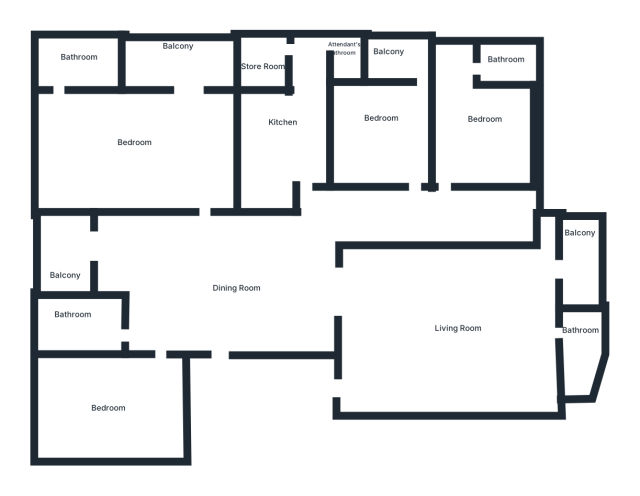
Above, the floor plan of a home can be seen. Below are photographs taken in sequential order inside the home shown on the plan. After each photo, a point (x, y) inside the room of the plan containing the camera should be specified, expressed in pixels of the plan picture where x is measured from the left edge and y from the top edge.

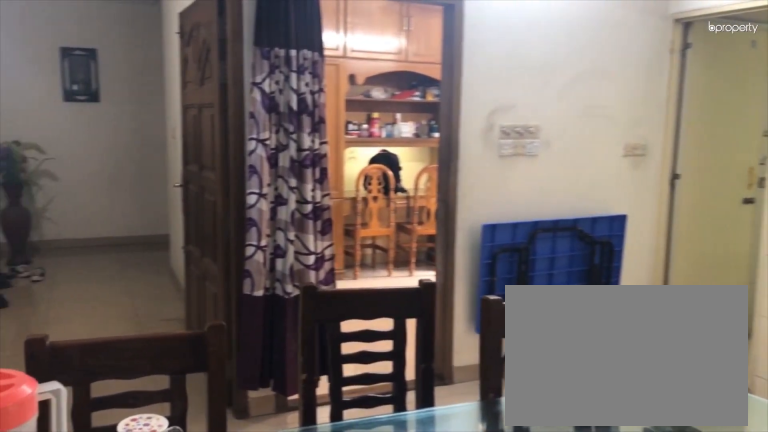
(234, 280)
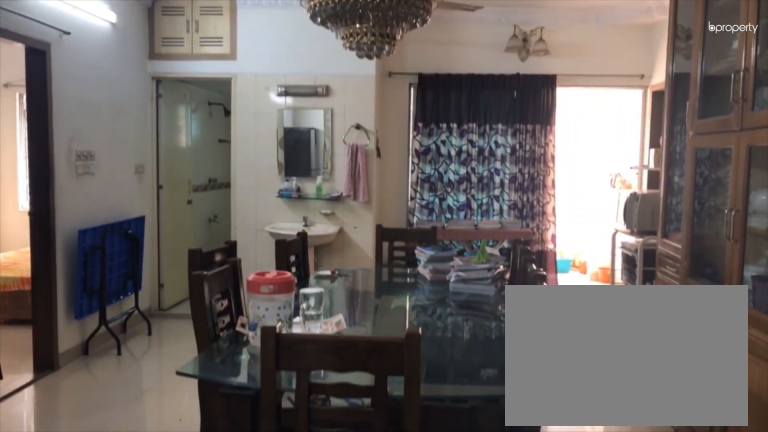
(234, 280)
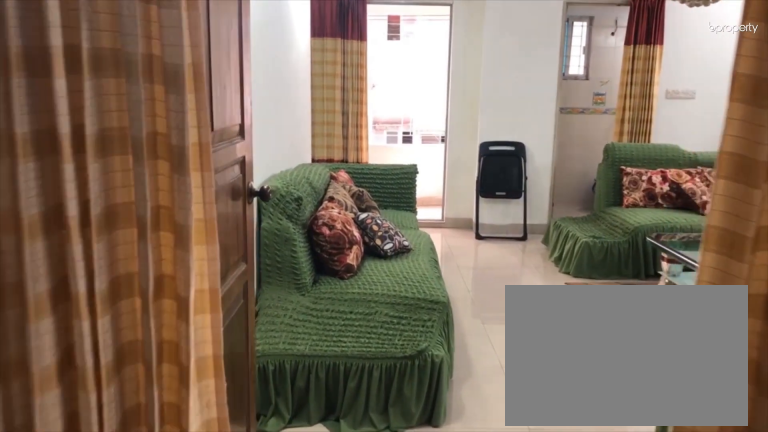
(383, 295)
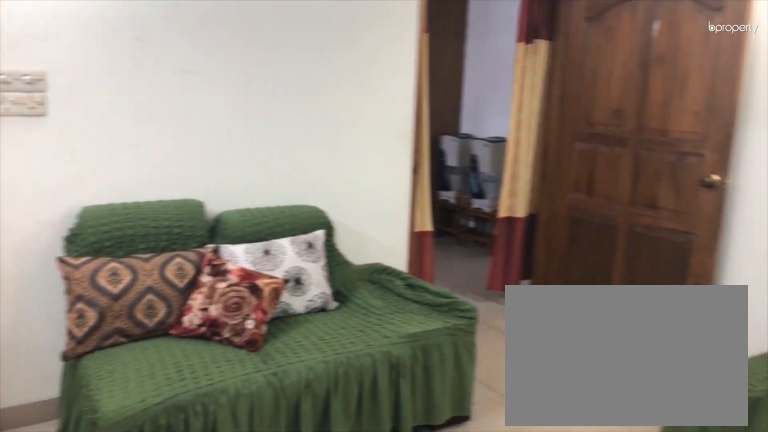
(457, 330)
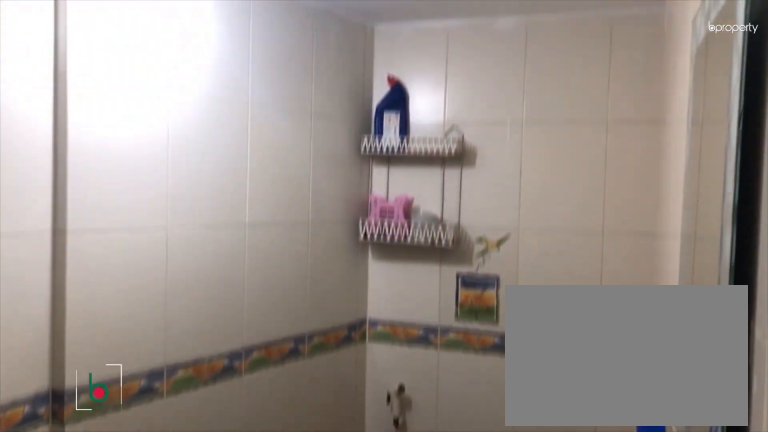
(576, 351)
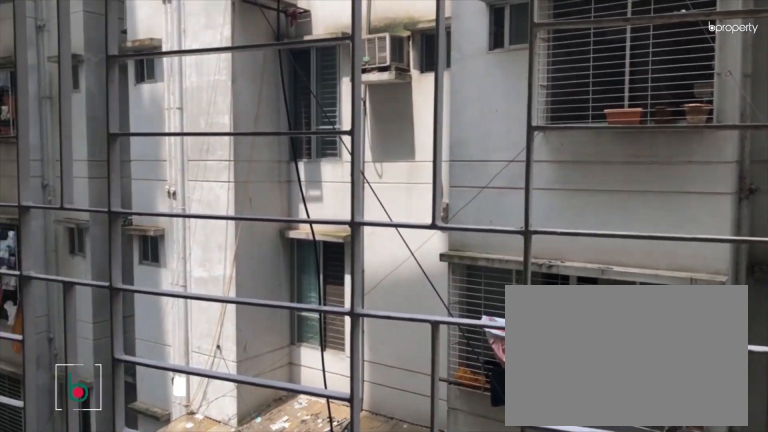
(586, 243)
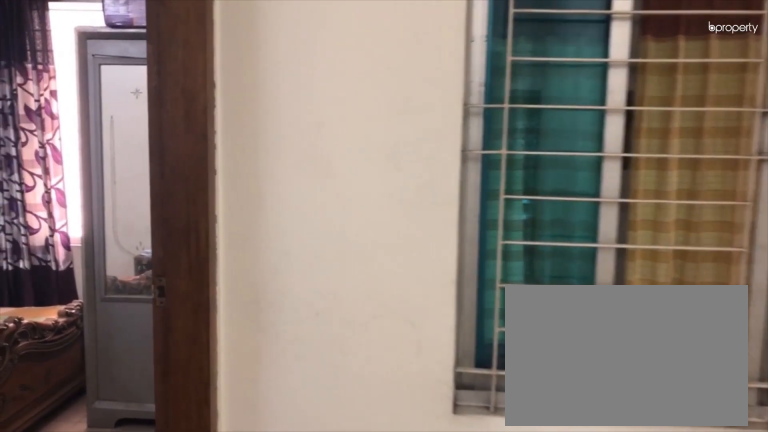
(460, 161)
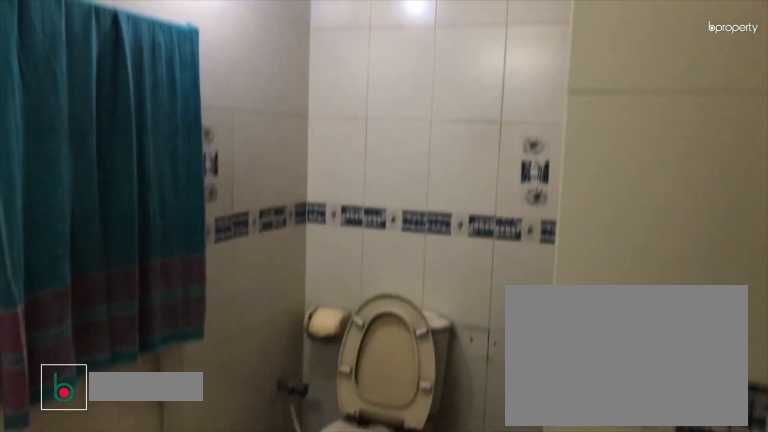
(503, 63)
